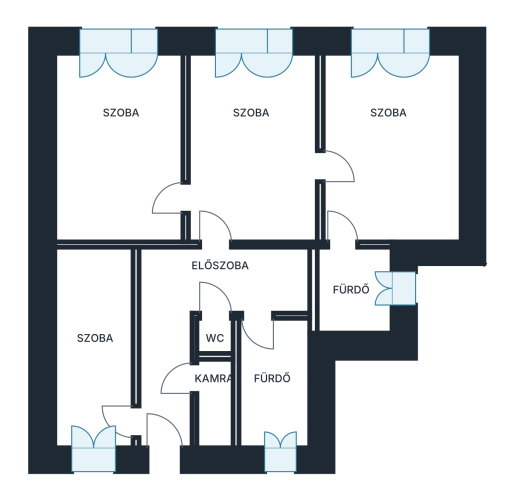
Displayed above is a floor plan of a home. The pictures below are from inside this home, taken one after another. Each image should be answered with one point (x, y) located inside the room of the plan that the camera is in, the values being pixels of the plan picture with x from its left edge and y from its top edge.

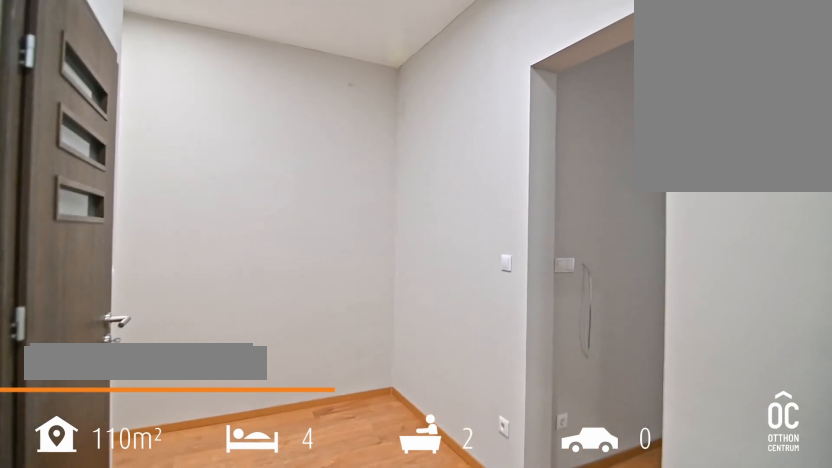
(169, 284)
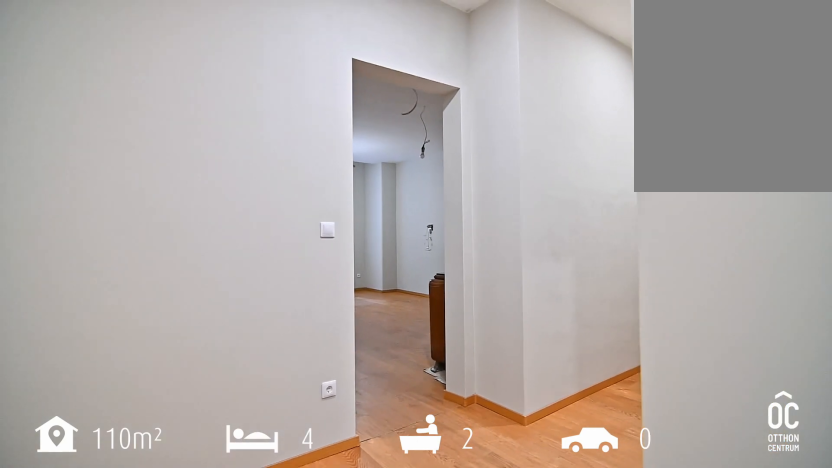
(169, 284)
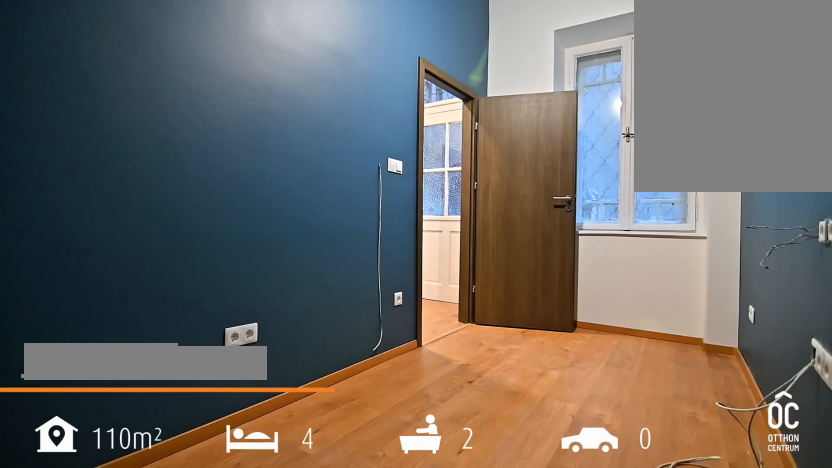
(93, 350)
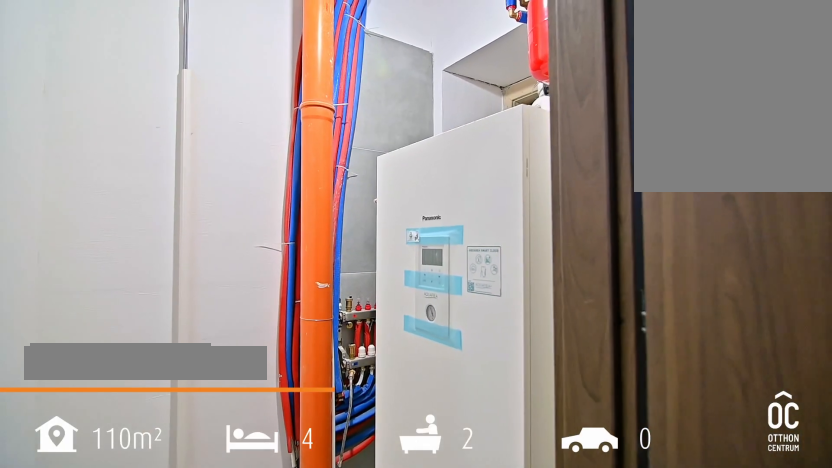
(215, 397)
